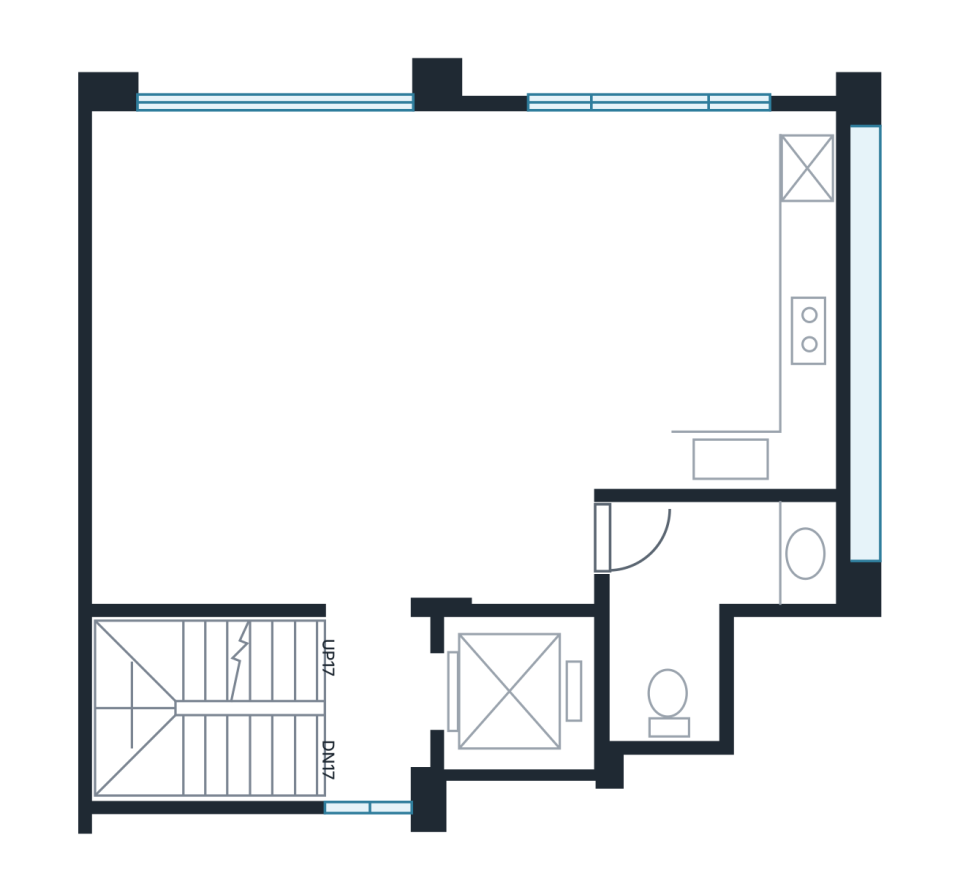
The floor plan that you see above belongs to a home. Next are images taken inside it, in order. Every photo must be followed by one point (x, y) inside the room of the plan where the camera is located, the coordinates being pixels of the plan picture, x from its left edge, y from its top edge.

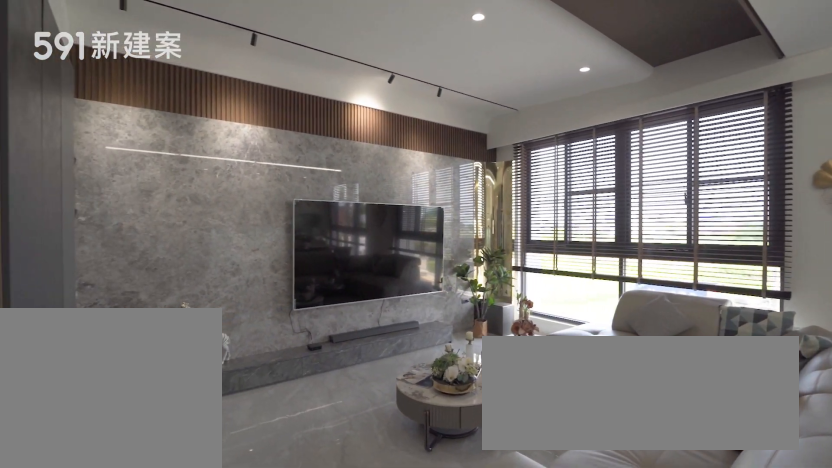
(341, 359)
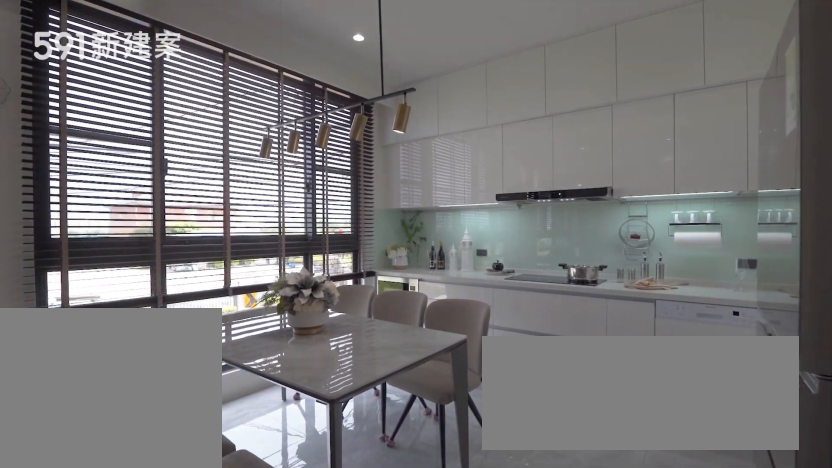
(713, 299)
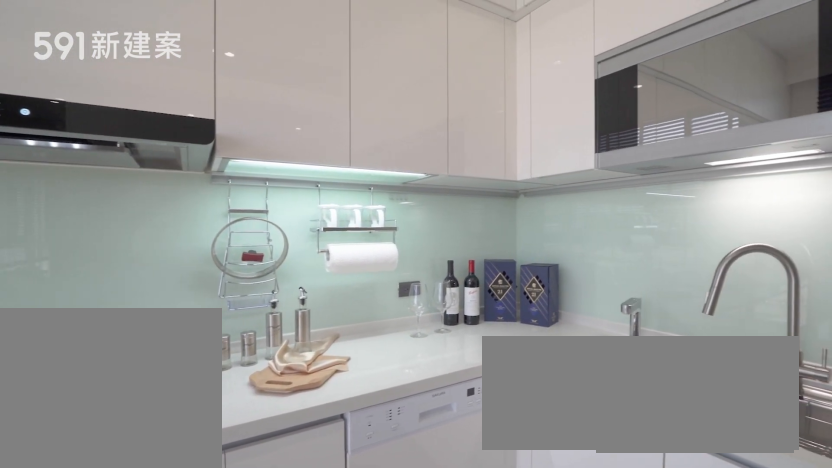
(713, 299)
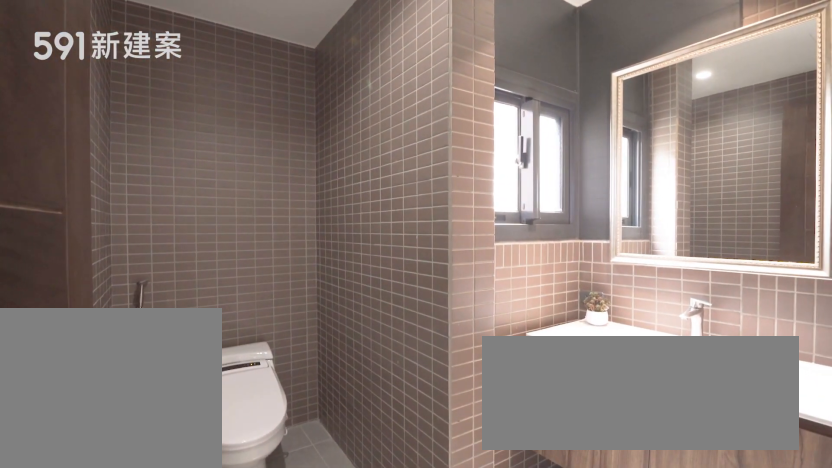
(702, 601)
